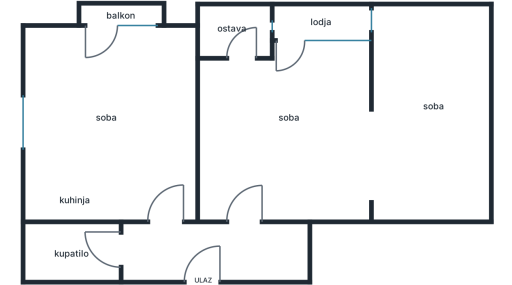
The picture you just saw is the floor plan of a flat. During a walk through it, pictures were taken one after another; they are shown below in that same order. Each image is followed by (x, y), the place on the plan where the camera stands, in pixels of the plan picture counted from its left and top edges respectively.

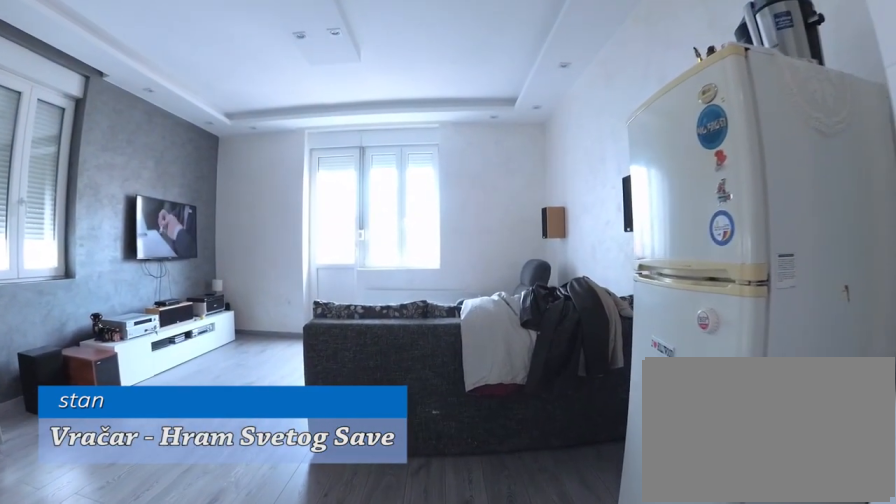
(171, 206)
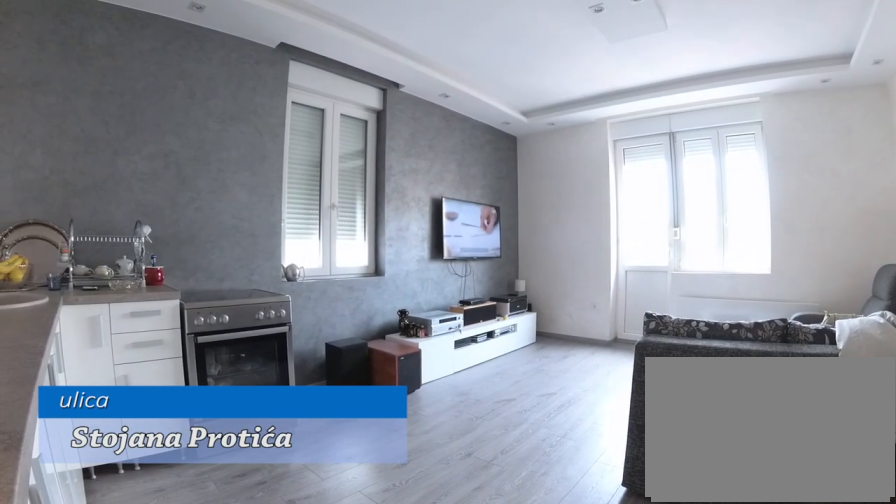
(177, 195)
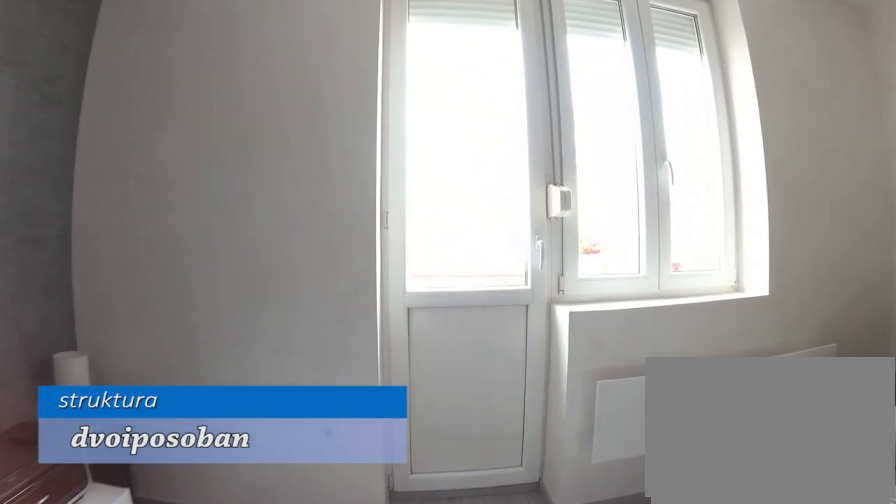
(97, 102)
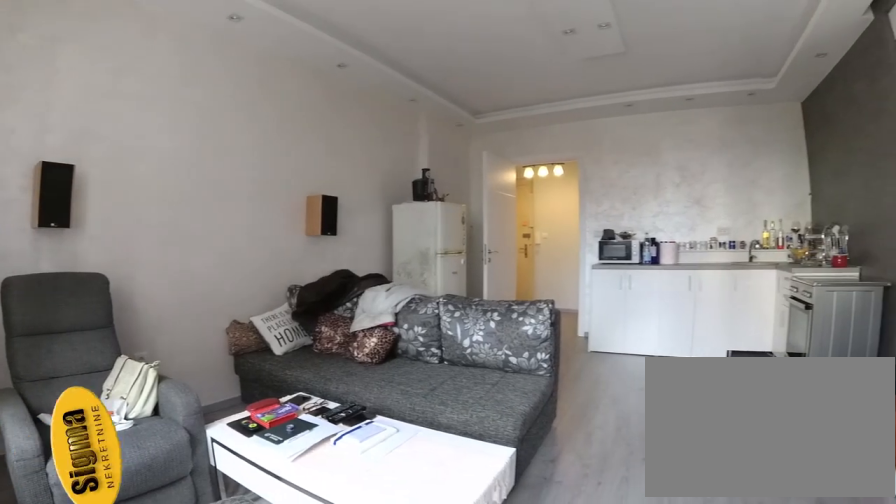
(112, 41)
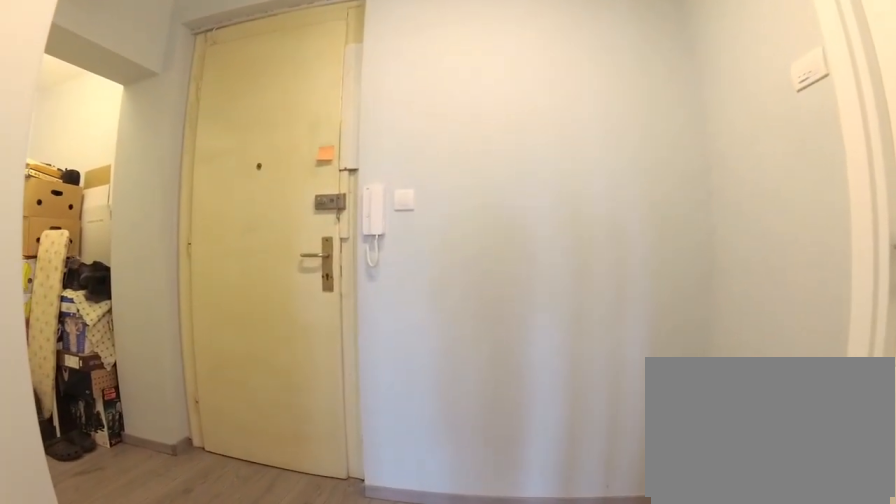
(157, 212)
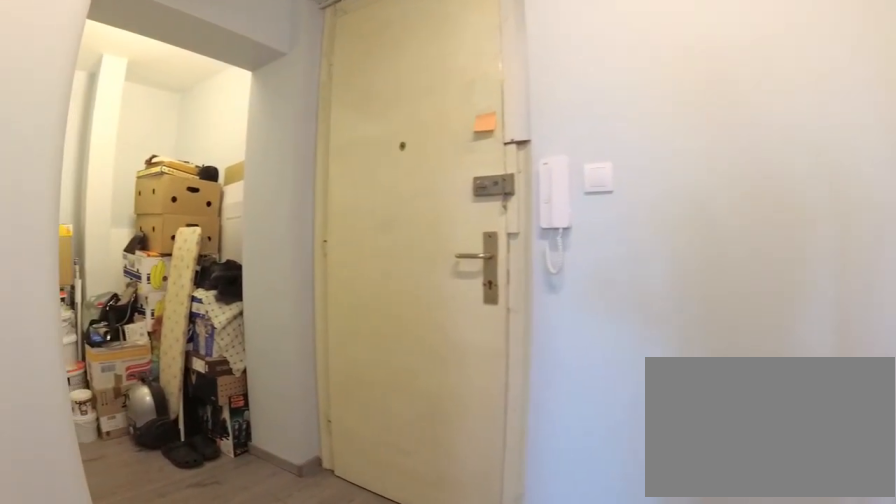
(162, 238)
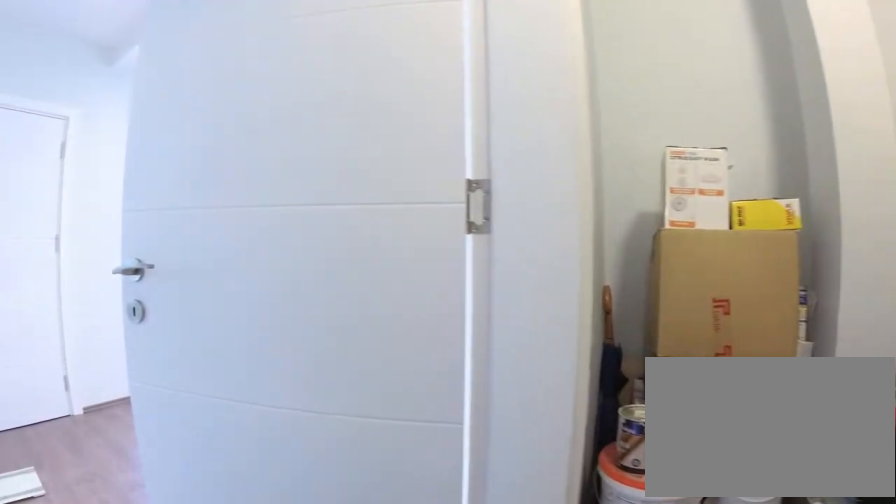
(233, 252)
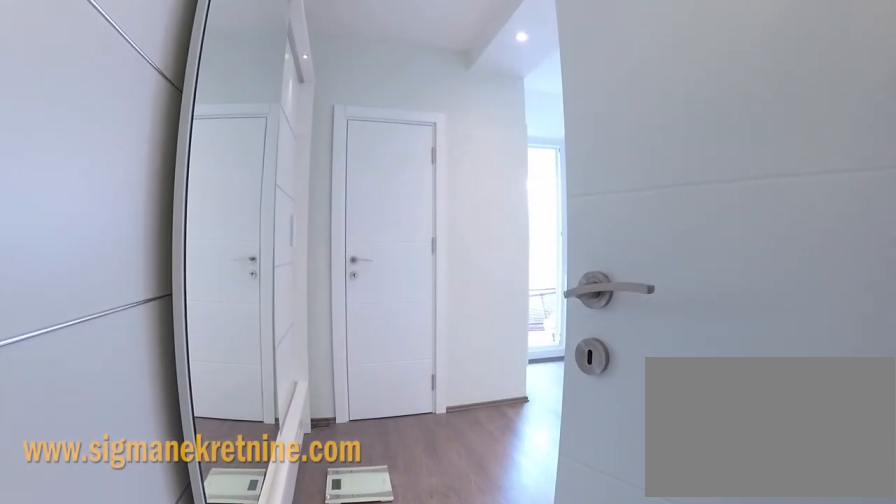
(248, 230)
